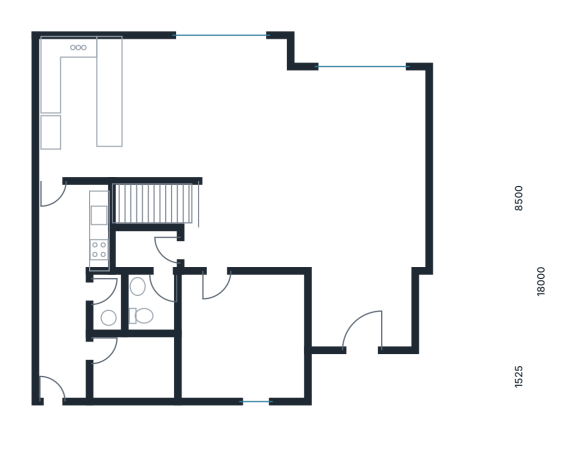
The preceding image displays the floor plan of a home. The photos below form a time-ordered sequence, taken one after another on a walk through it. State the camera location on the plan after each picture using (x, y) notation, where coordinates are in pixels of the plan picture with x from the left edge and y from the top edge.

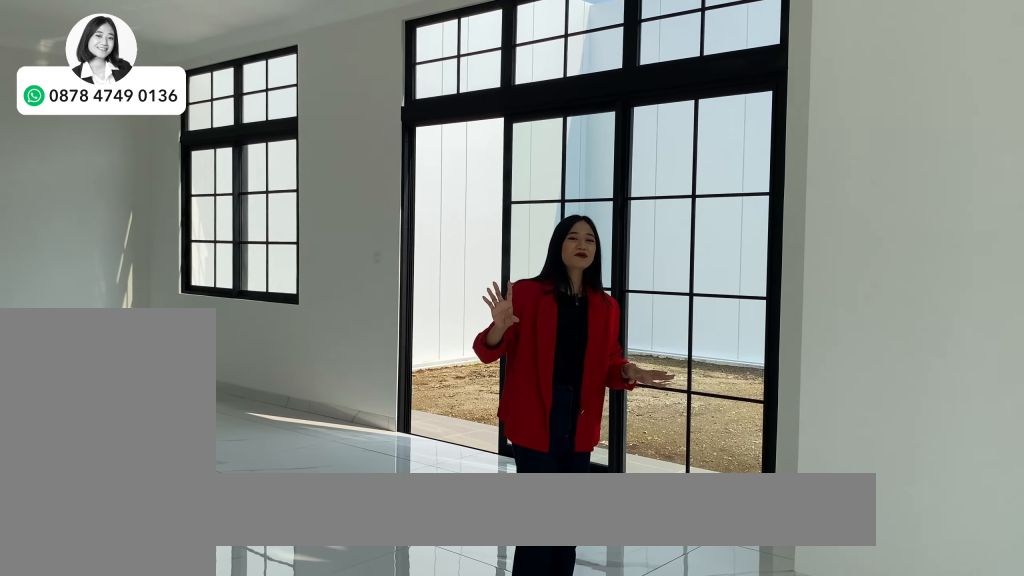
(352, 214)
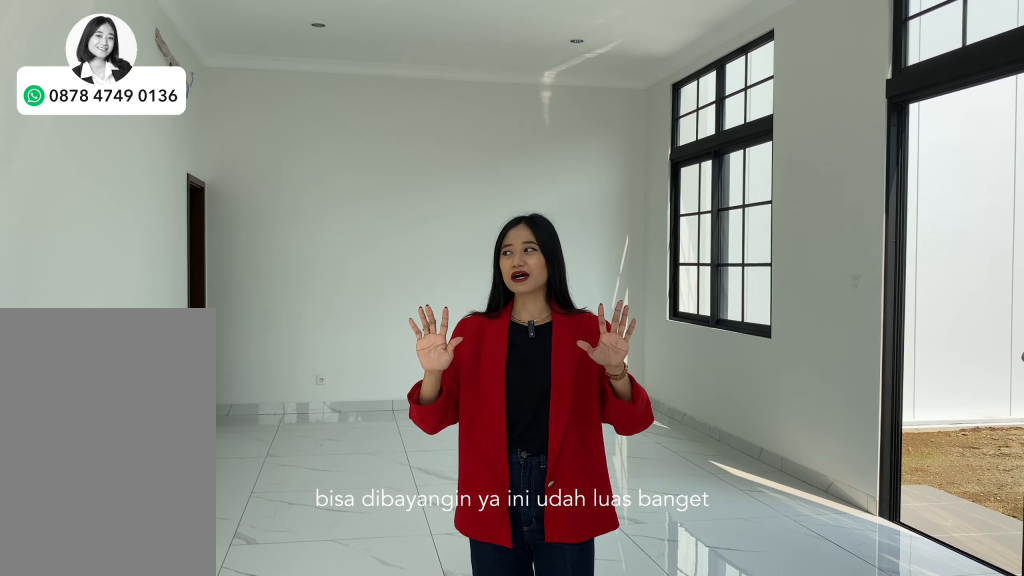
(352, 214)
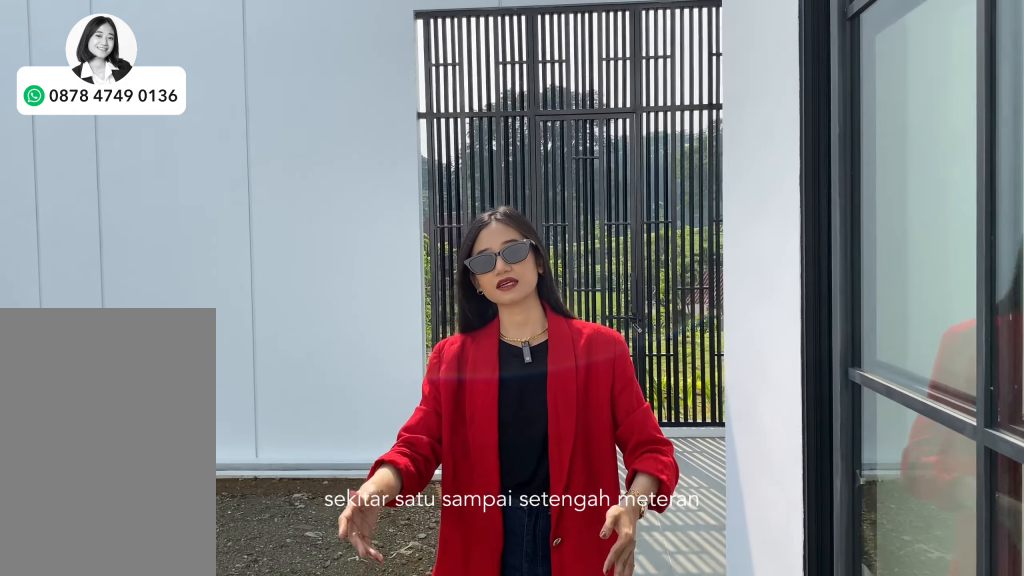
(336, 47)
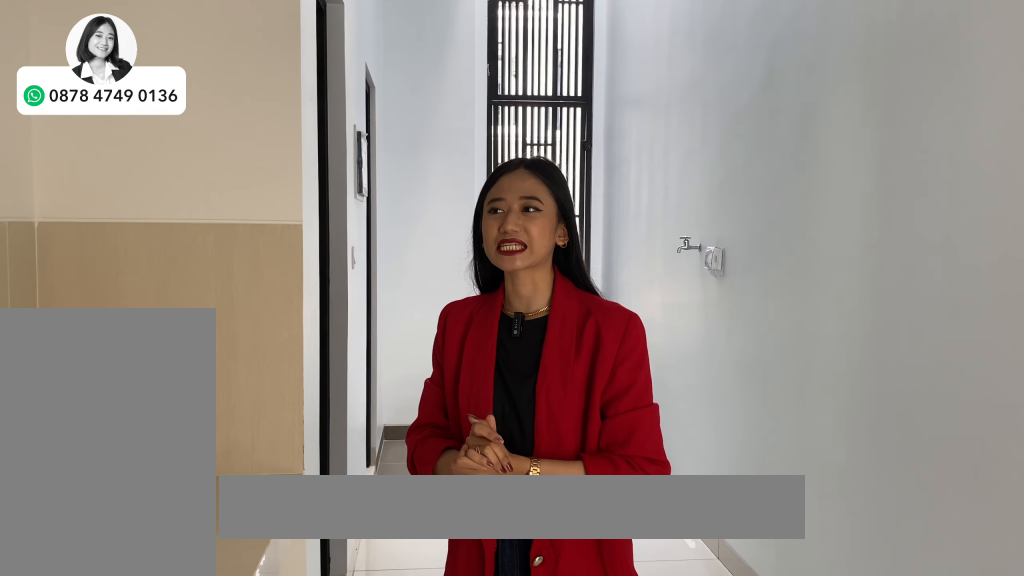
(74, 230)
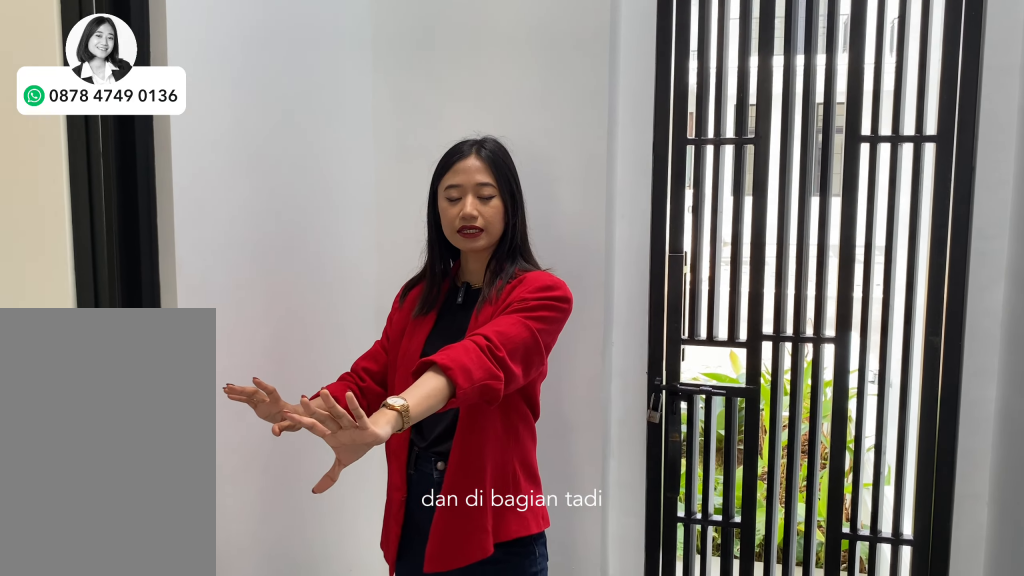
(63, 361)
